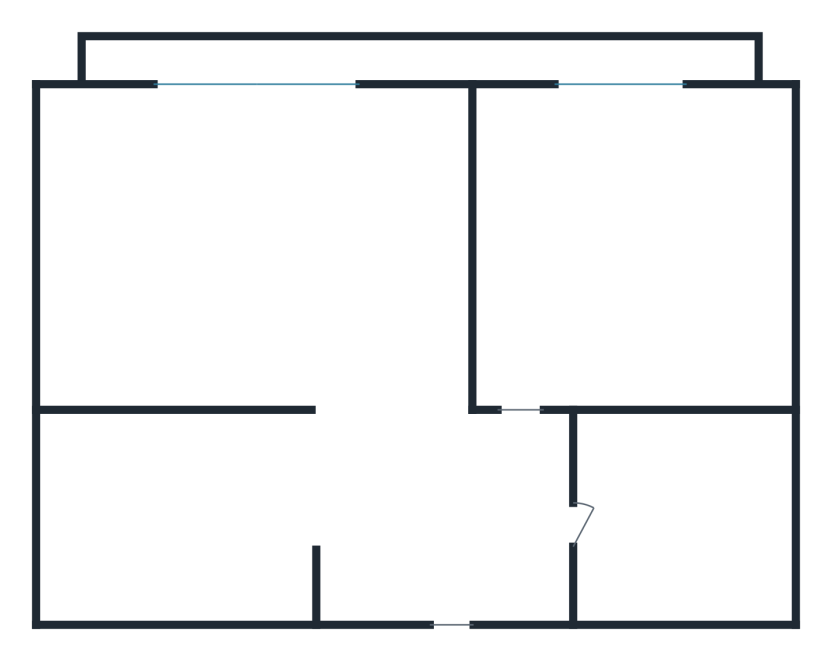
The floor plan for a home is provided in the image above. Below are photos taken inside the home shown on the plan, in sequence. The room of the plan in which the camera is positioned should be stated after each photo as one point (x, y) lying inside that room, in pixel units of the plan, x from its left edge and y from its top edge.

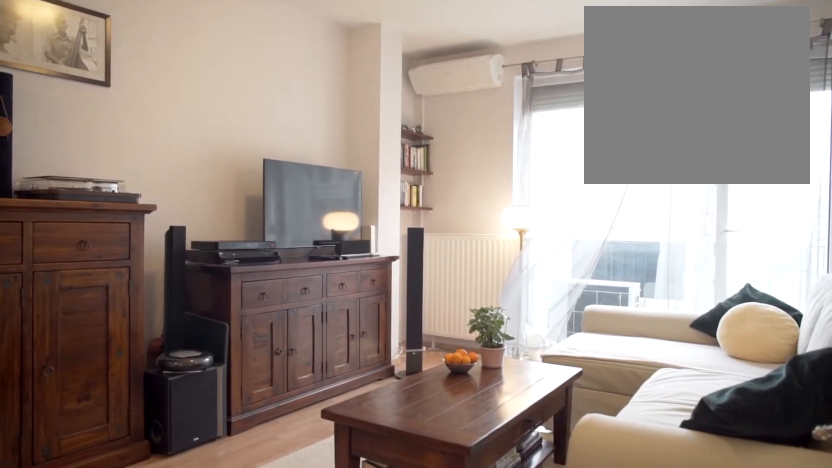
(372, 395)
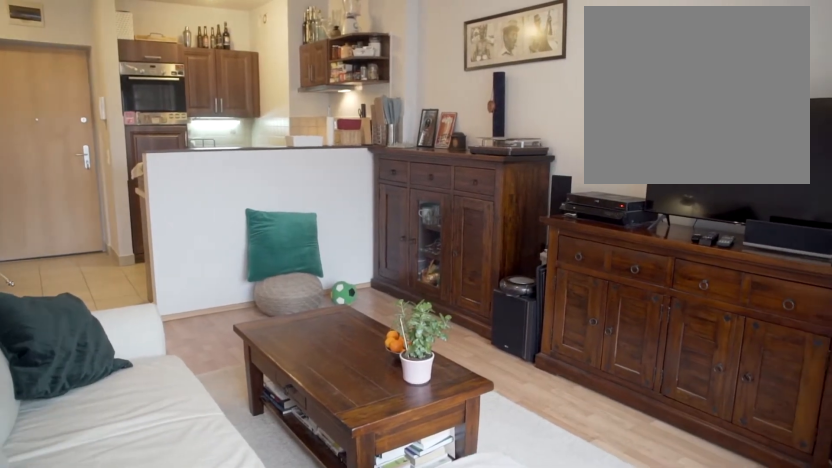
(413, 151)
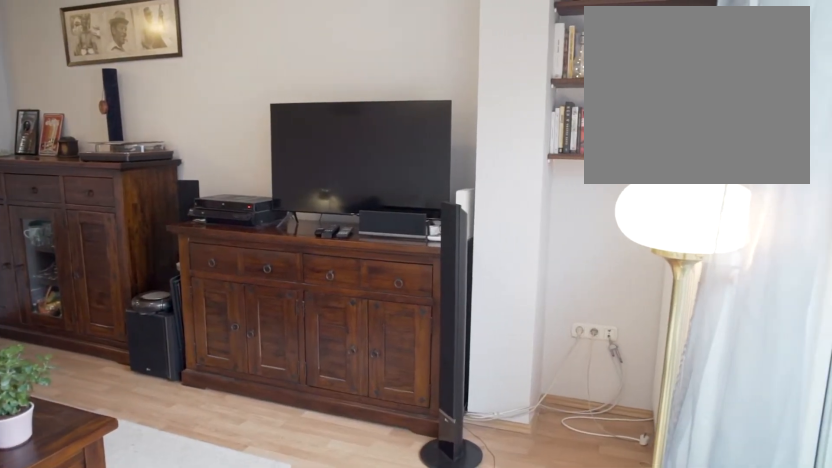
(414, 151)
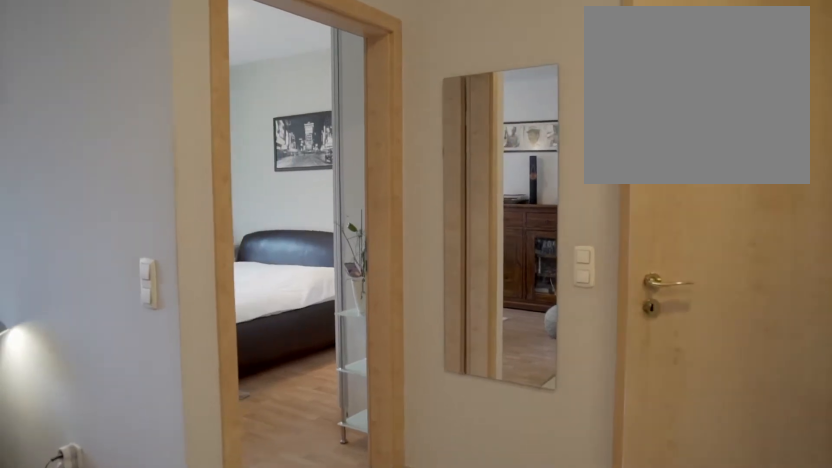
(283, 512)
